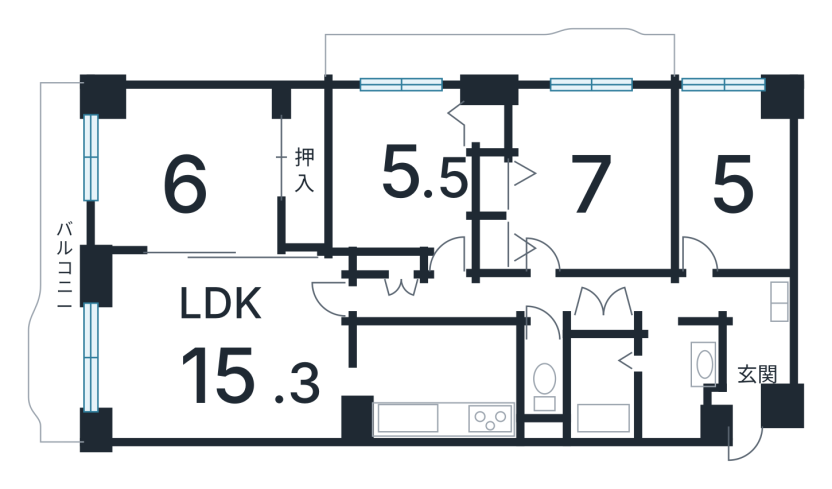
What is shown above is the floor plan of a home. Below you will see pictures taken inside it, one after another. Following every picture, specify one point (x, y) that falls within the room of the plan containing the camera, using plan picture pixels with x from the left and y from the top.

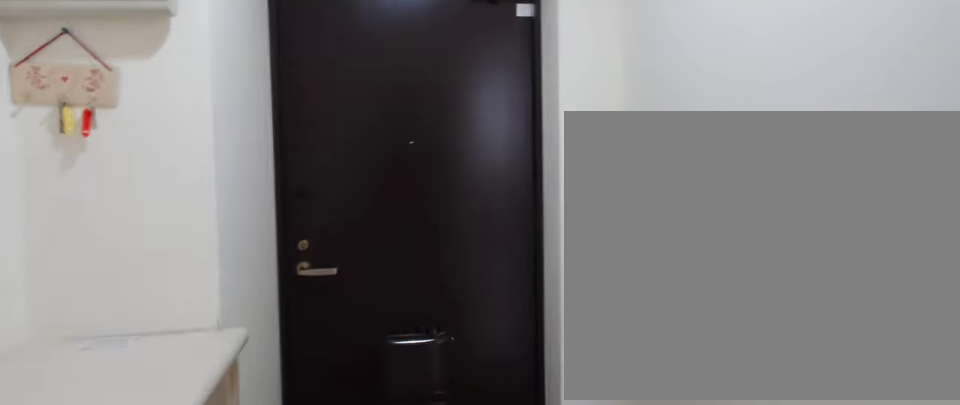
(753, 381)
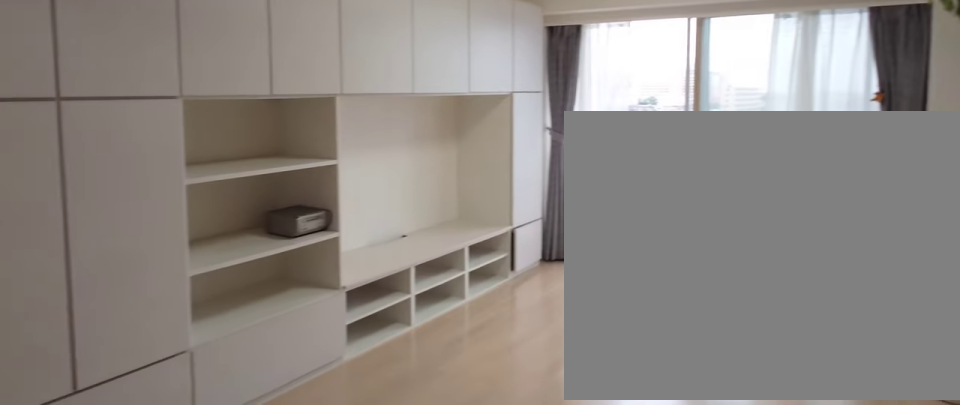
(229, 355)
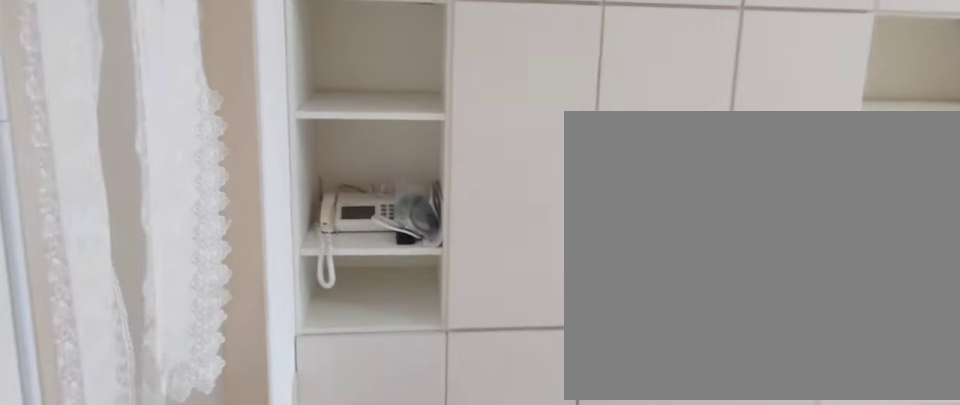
(229, 355)
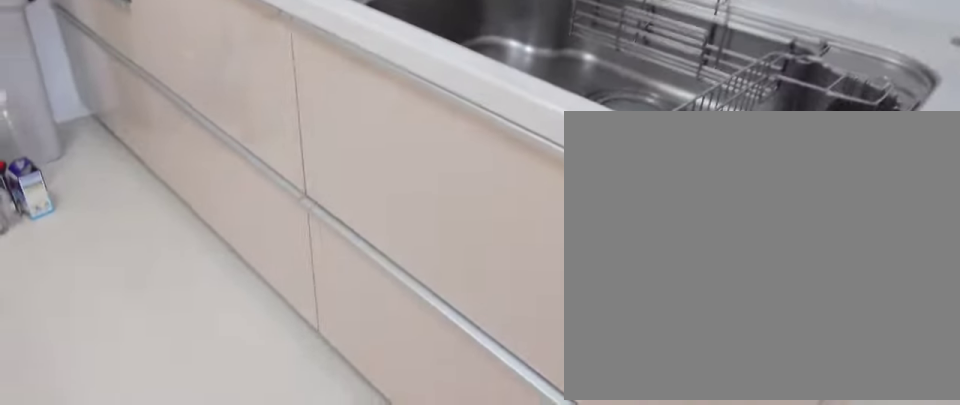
(441, 390)
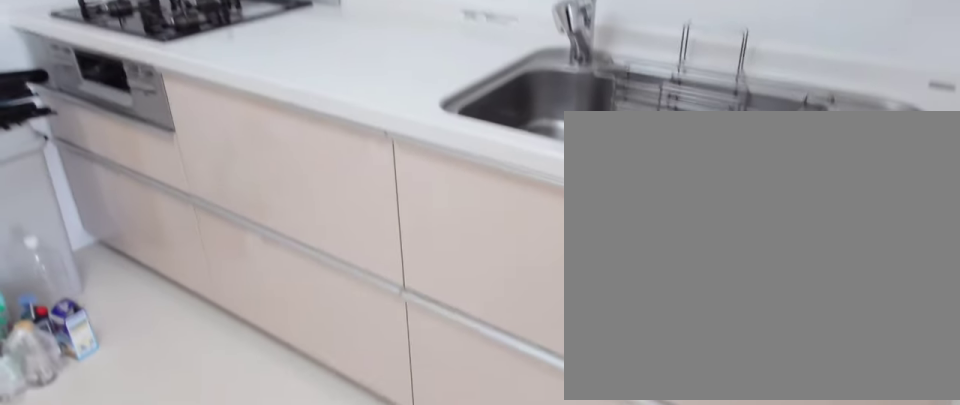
(441, 390)
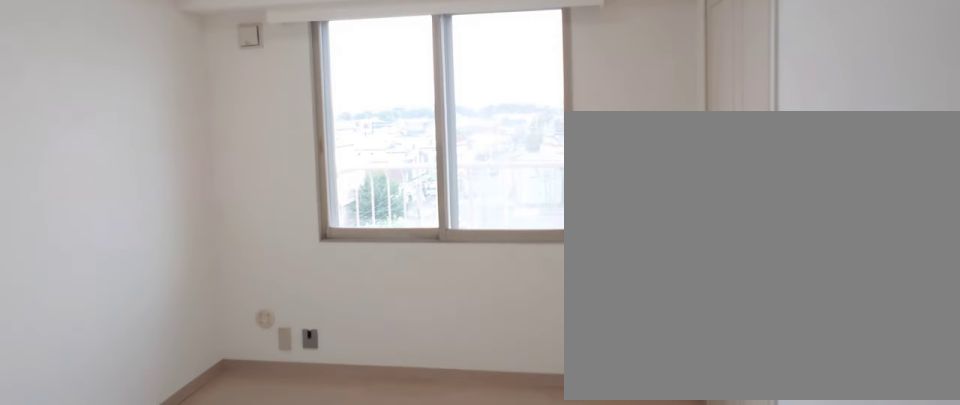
(396, 180)
